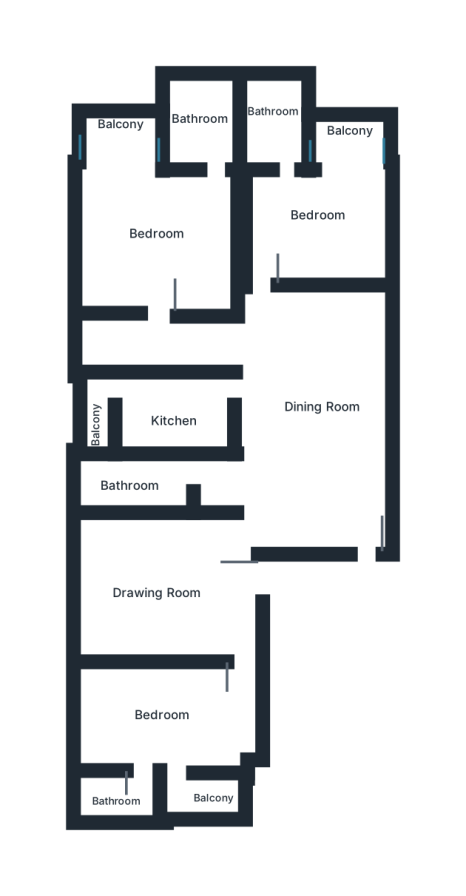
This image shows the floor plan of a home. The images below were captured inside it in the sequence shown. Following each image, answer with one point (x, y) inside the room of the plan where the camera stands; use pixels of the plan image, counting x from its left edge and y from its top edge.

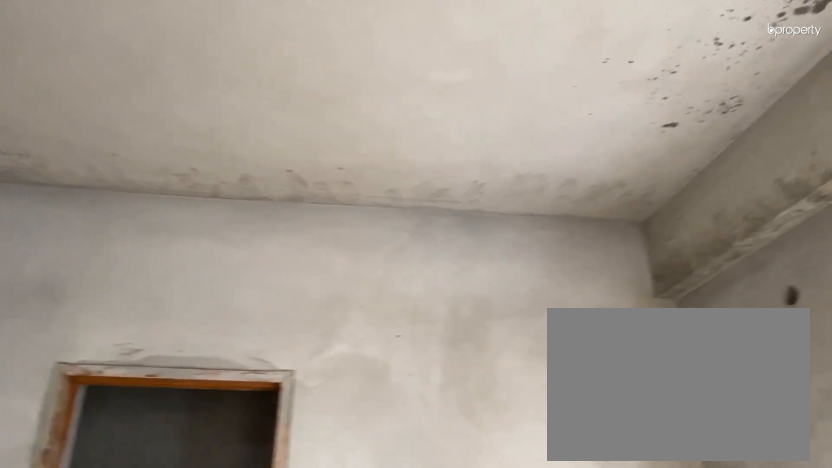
(151, 241)
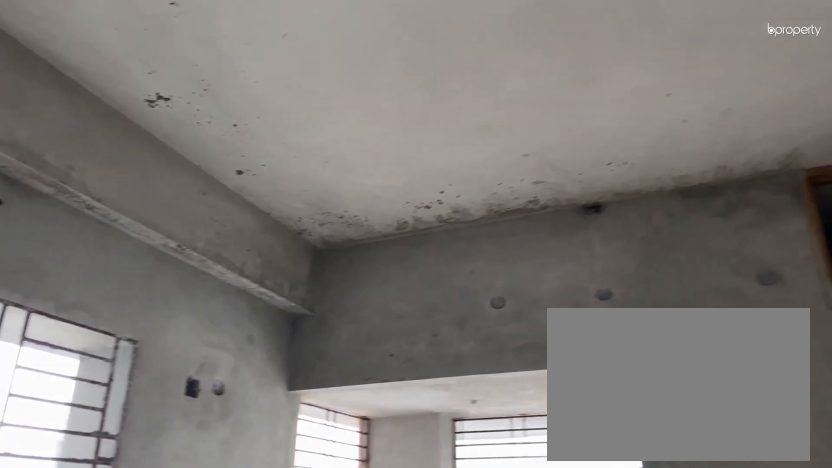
(151, 241)
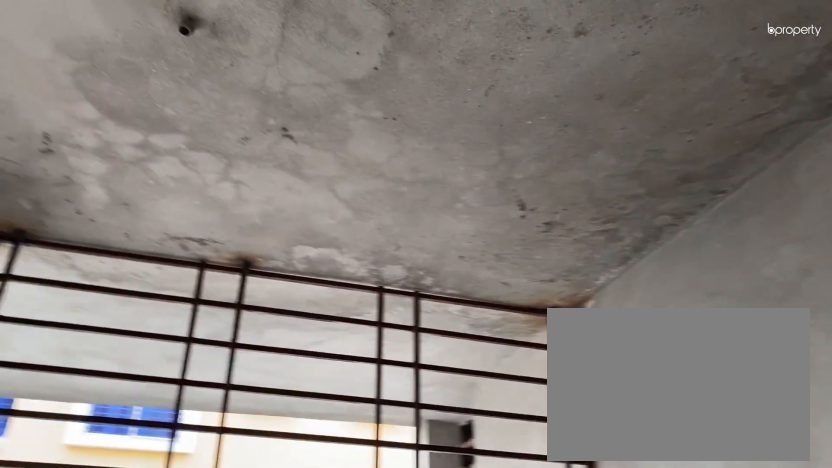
(124, 138)
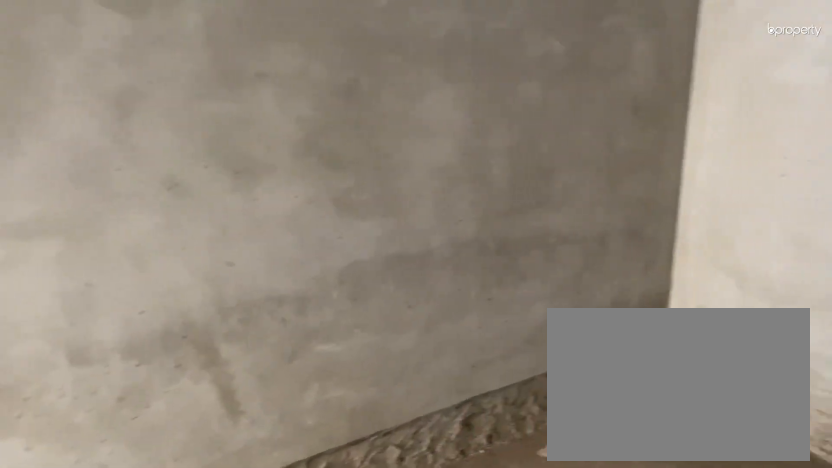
(326, 218)
